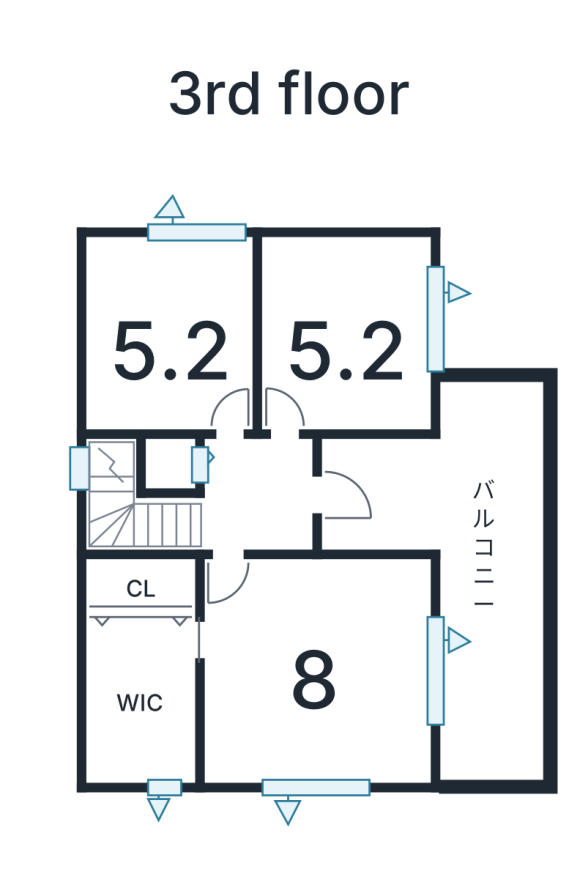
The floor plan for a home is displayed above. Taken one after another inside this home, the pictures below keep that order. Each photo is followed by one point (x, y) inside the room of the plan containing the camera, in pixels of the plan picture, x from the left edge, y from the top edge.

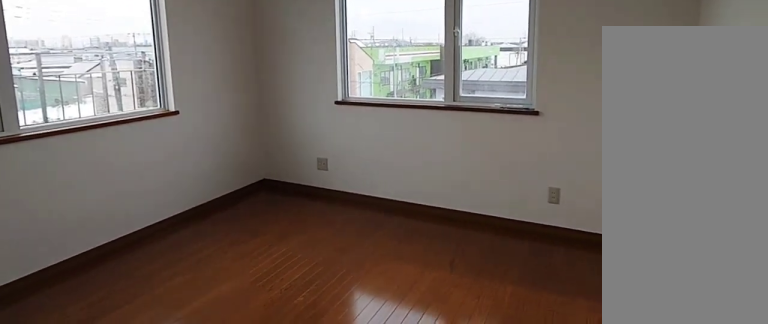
(307, 668)
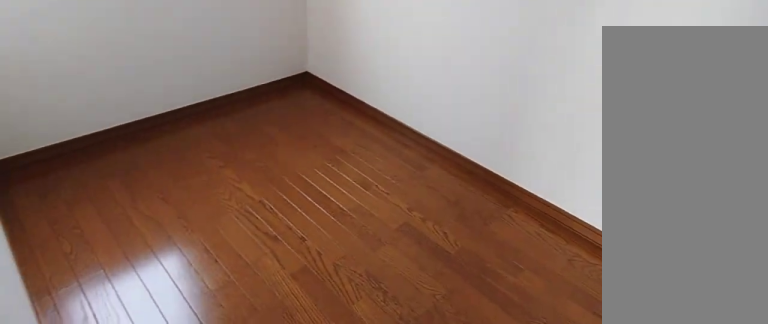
(134, 697)
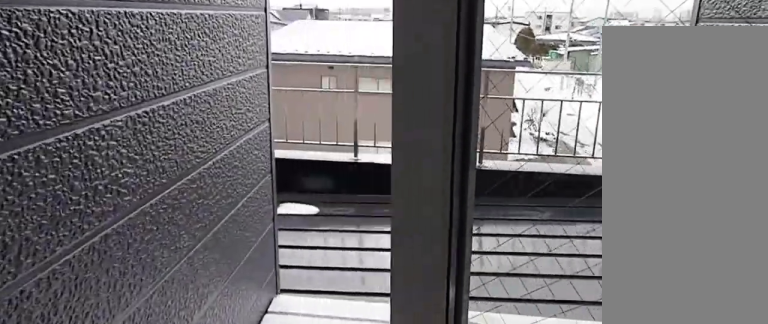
(479, 551)
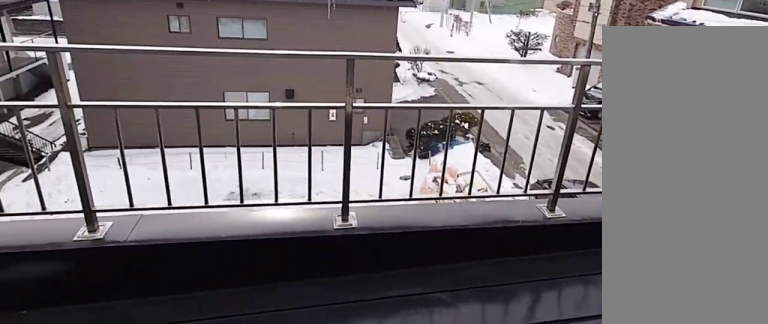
(479, 551)
